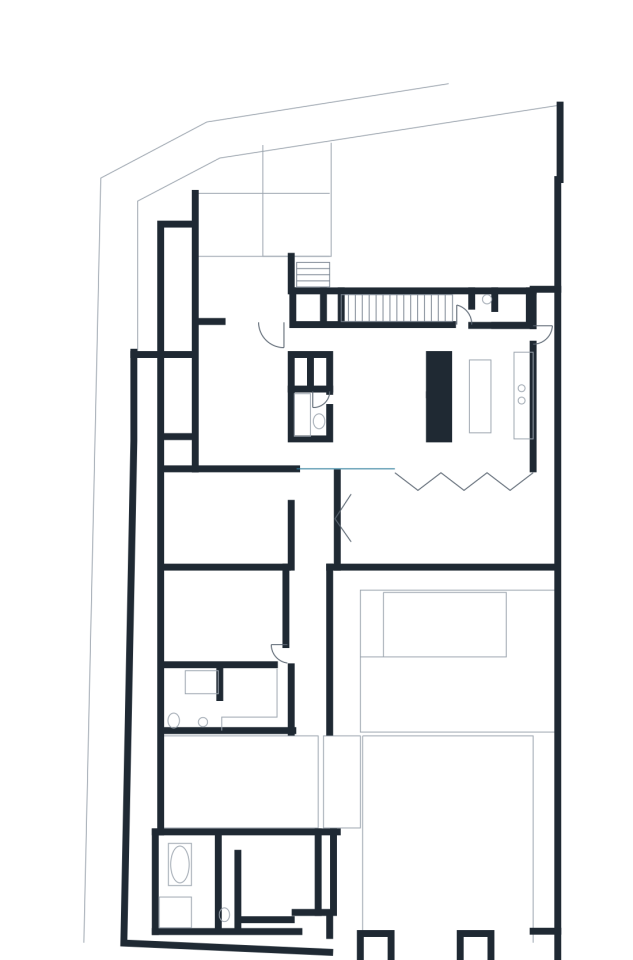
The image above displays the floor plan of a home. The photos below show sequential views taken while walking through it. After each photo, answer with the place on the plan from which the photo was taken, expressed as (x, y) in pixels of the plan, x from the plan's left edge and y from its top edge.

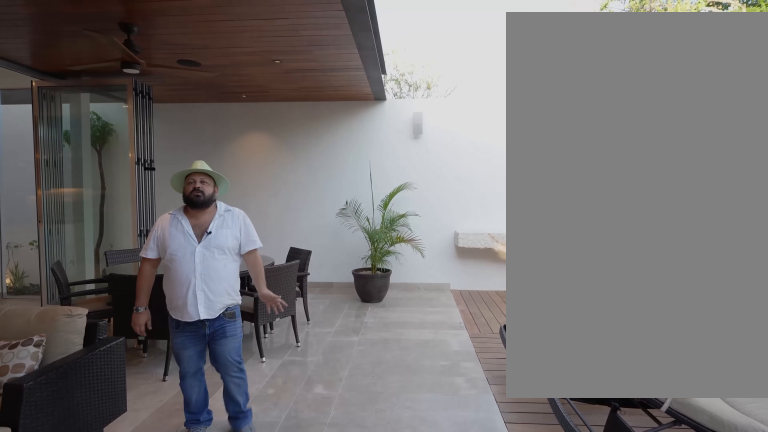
(444, 561)
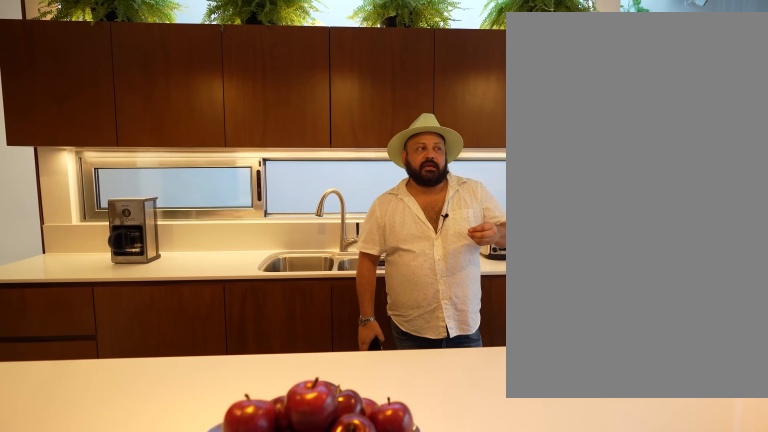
(458, 390)
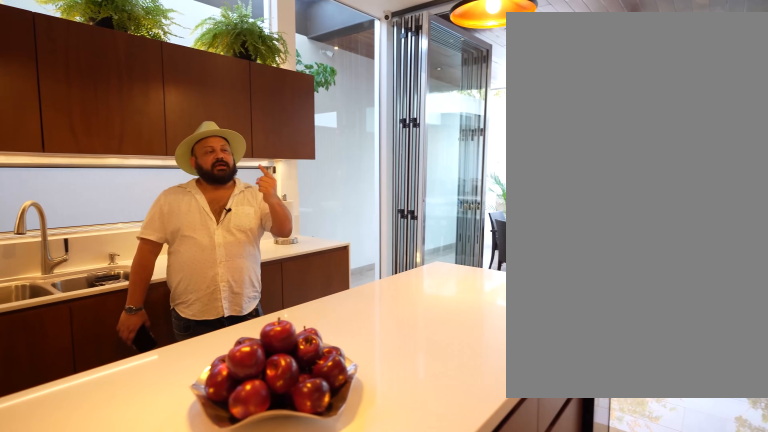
(457, 391)
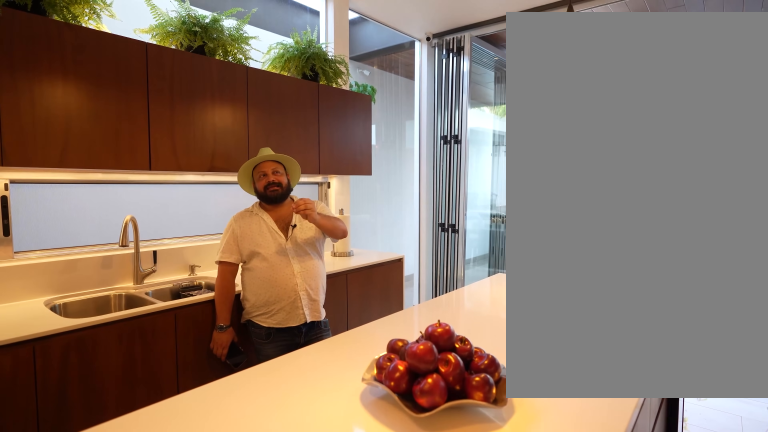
(461, 380)
